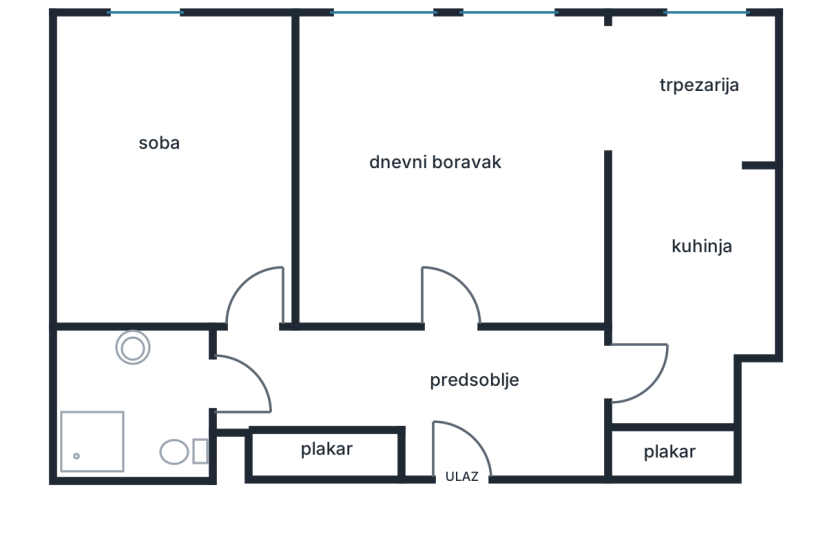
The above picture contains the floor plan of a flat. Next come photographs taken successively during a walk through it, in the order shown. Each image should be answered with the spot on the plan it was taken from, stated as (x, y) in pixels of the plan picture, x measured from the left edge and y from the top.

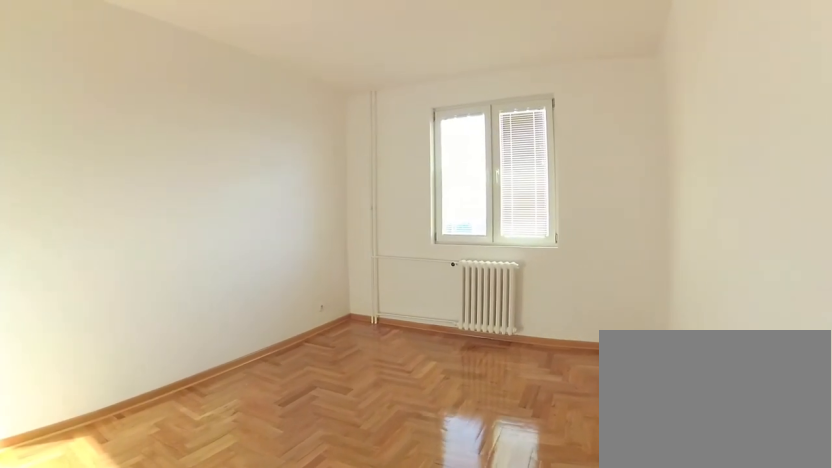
(270, 325)
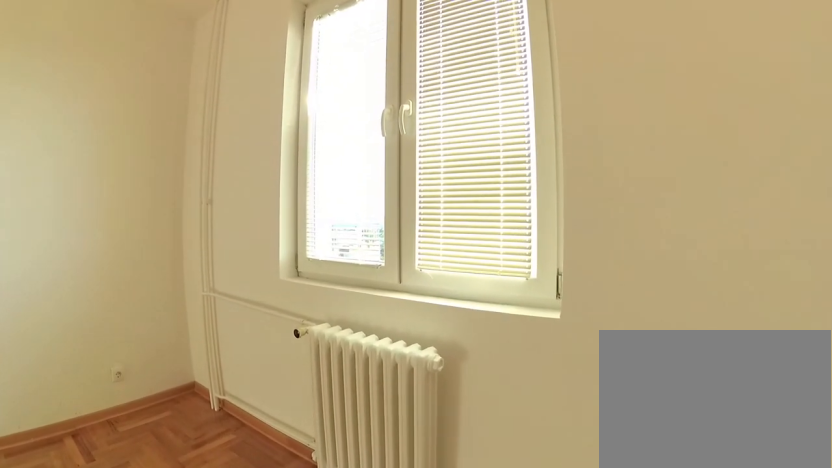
(273, 131)
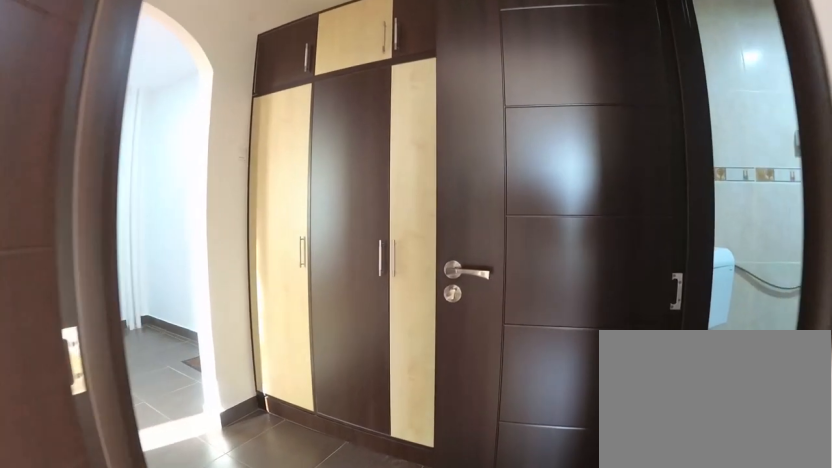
(245, 292)
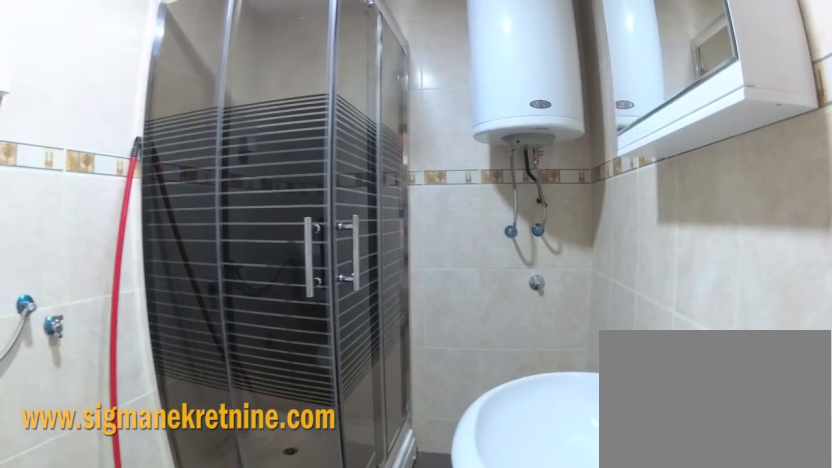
(221, 374)
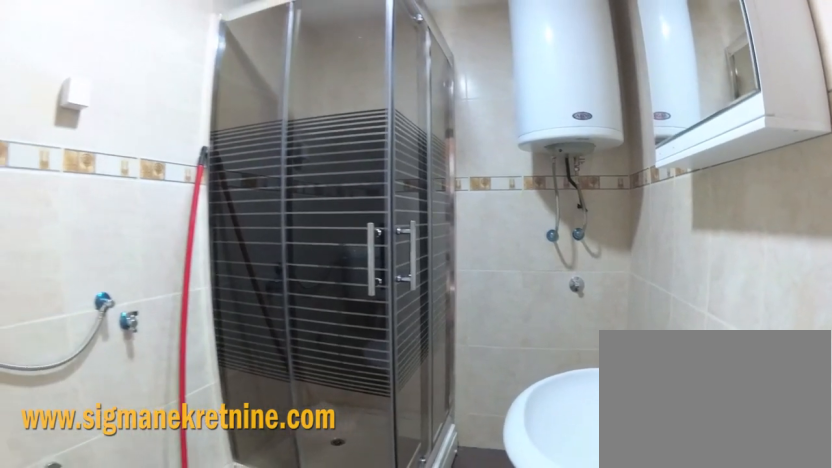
(220, 370)
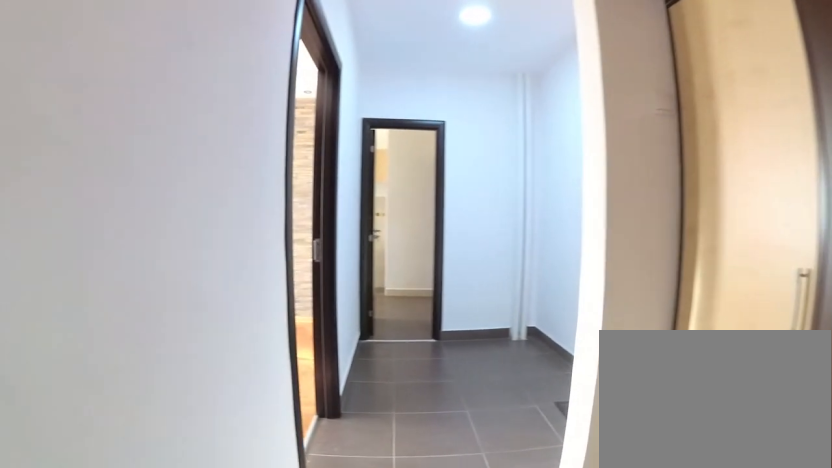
(267, 380)
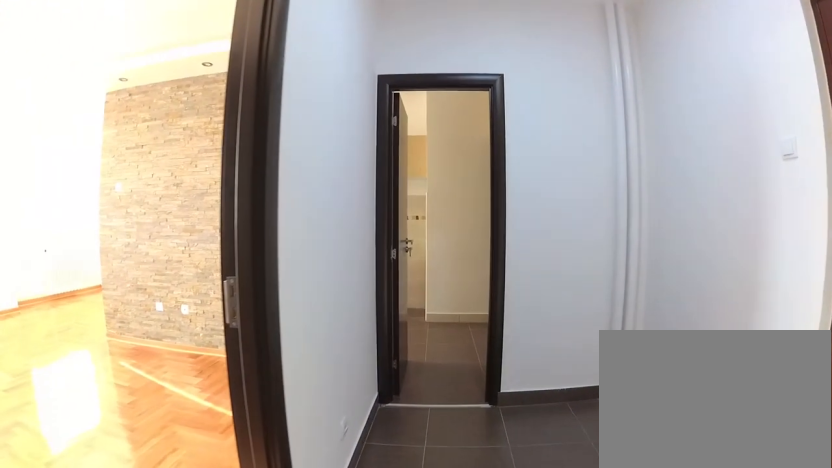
(402, 391)
